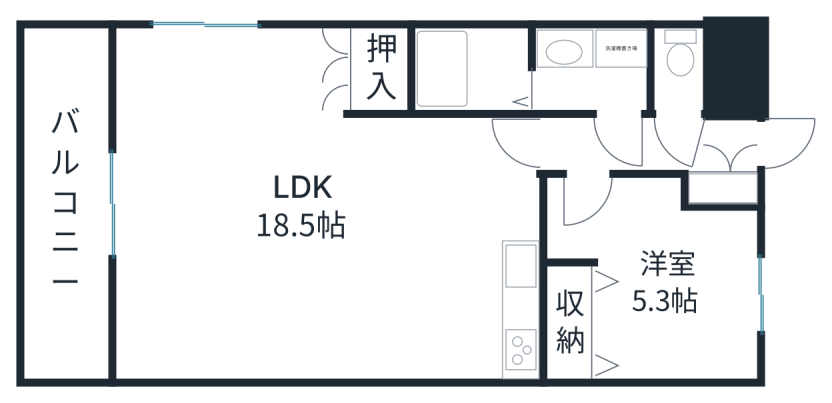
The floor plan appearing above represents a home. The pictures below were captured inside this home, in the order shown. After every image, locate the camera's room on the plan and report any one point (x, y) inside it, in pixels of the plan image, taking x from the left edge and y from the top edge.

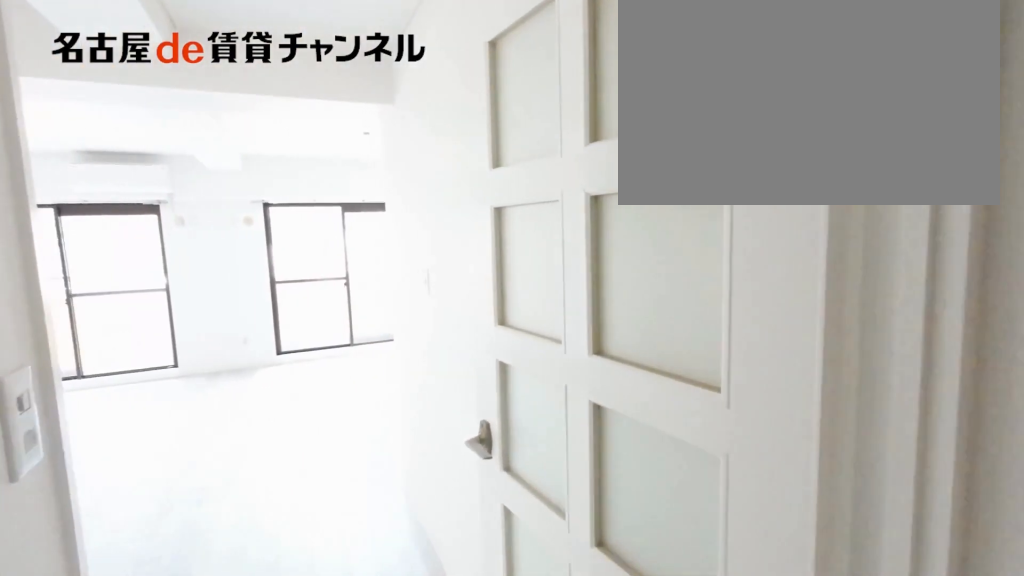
(574, 143)
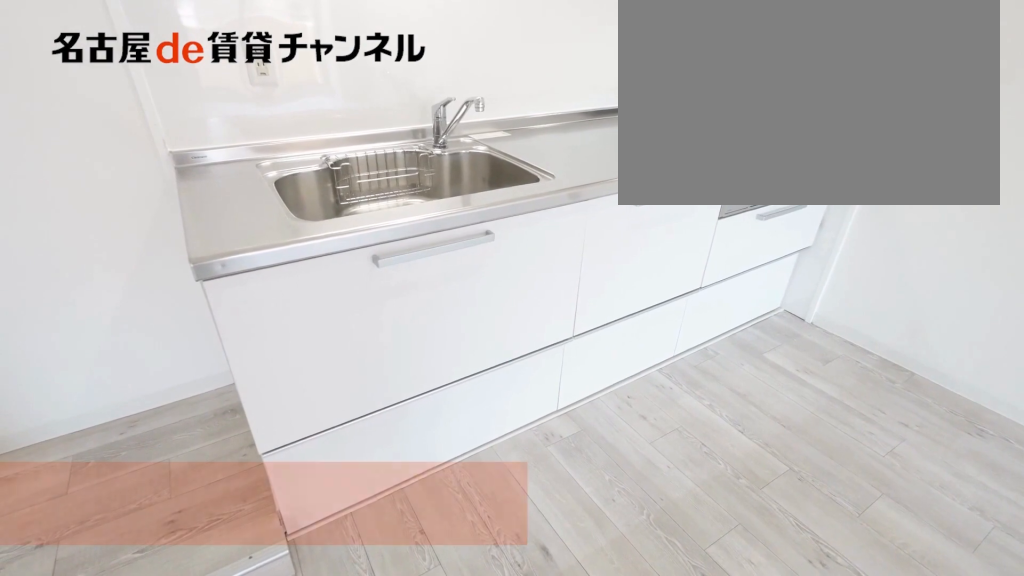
(530, 327)
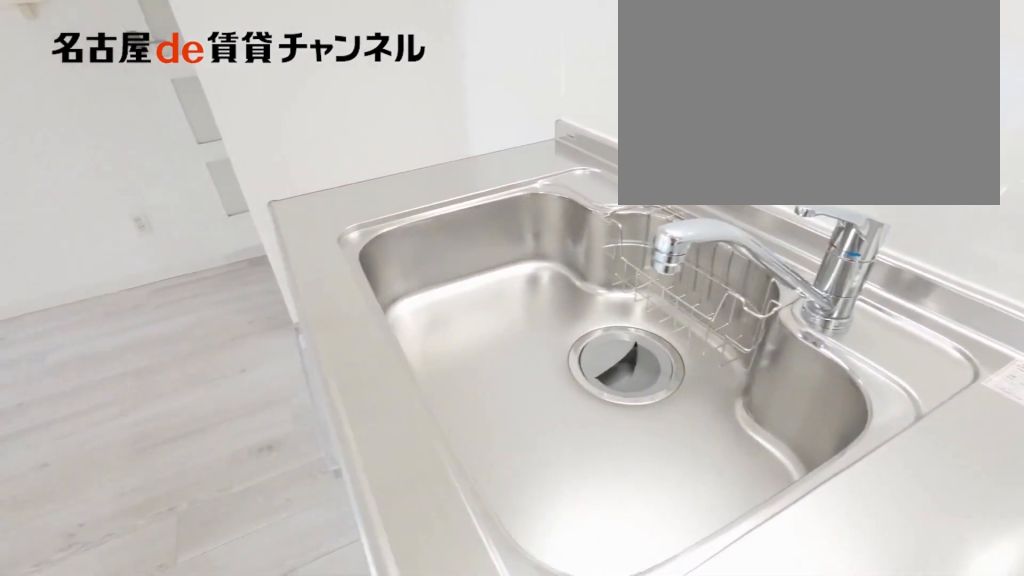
(530, 327)
